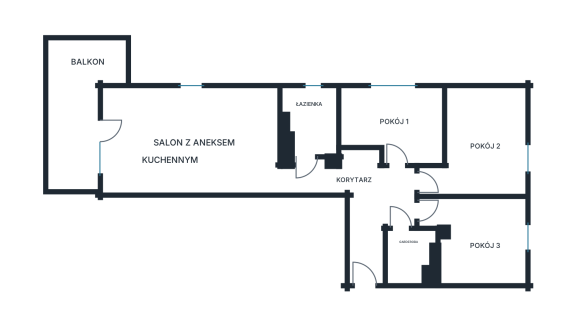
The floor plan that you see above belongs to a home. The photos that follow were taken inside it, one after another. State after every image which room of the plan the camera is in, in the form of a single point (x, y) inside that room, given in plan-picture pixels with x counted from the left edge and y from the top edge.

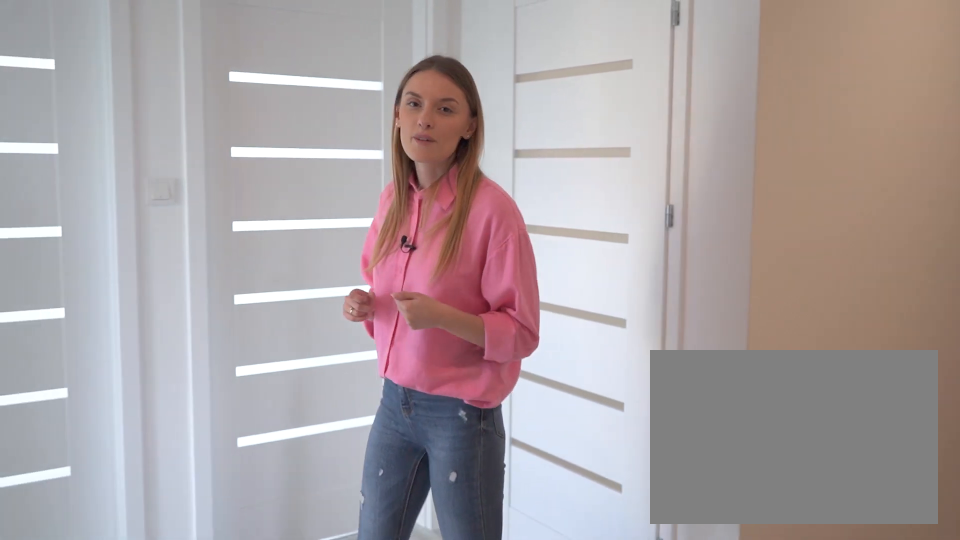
(361, 199)
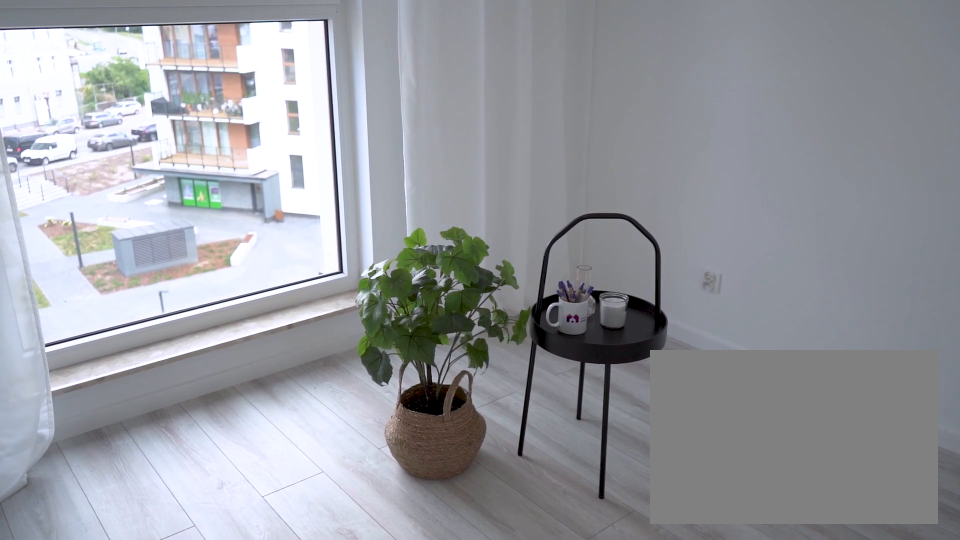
(481, 239)
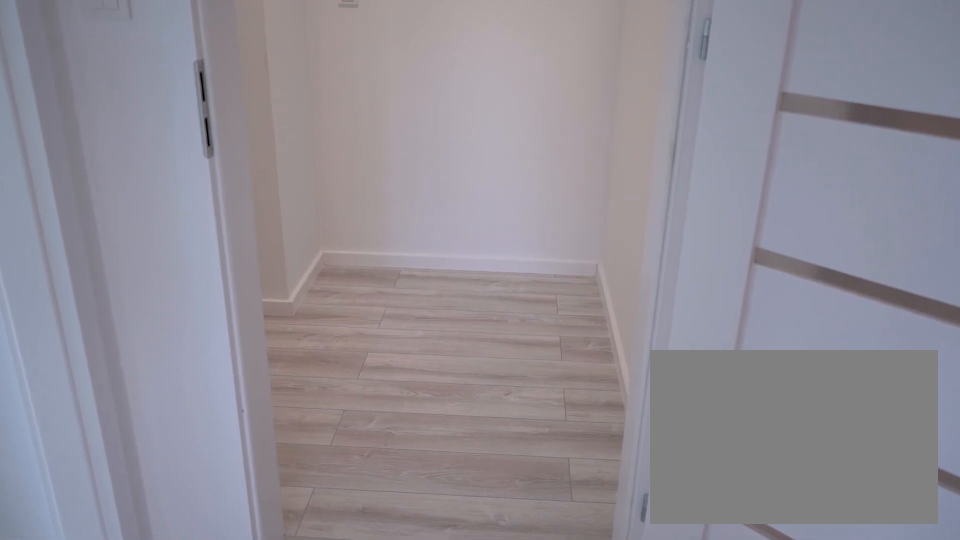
(409, 254)
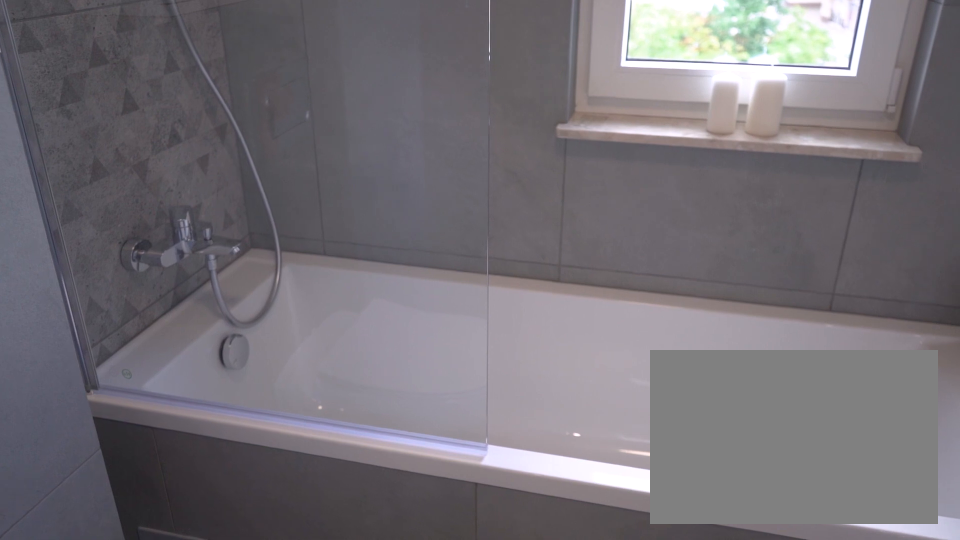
(312, 120)
